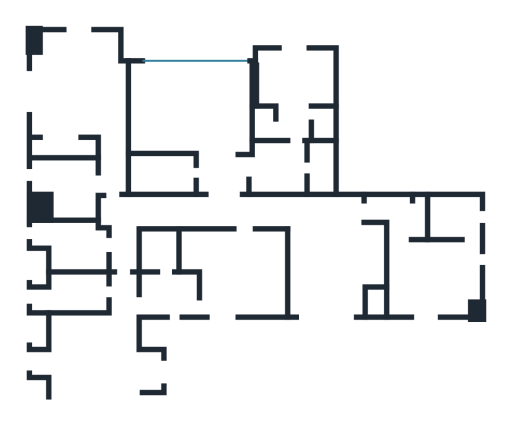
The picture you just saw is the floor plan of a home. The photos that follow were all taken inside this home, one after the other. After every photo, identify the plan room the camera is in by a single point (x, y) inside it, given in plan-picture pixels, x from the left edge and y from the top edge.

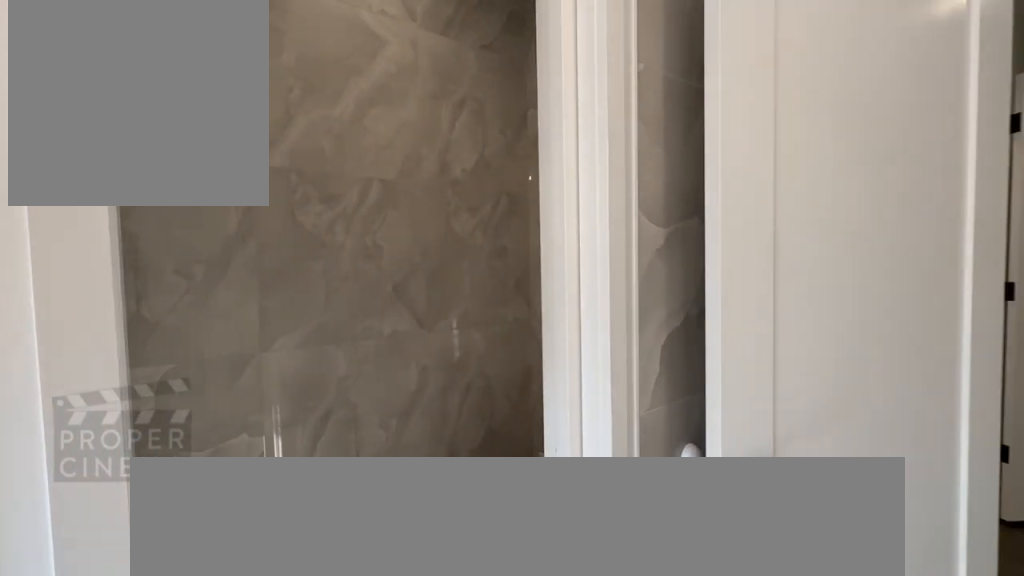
(294, 98)
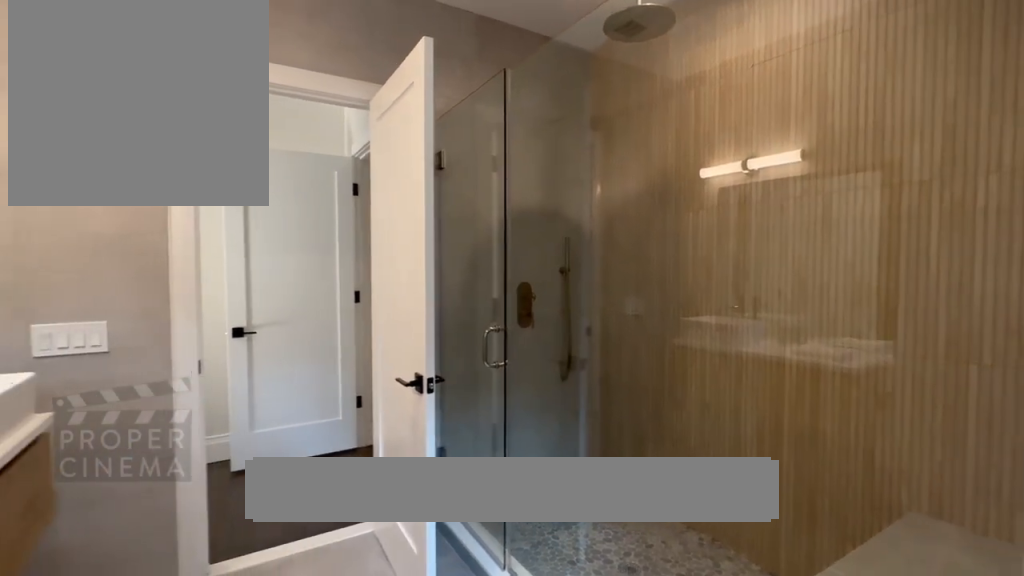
(65, 189)
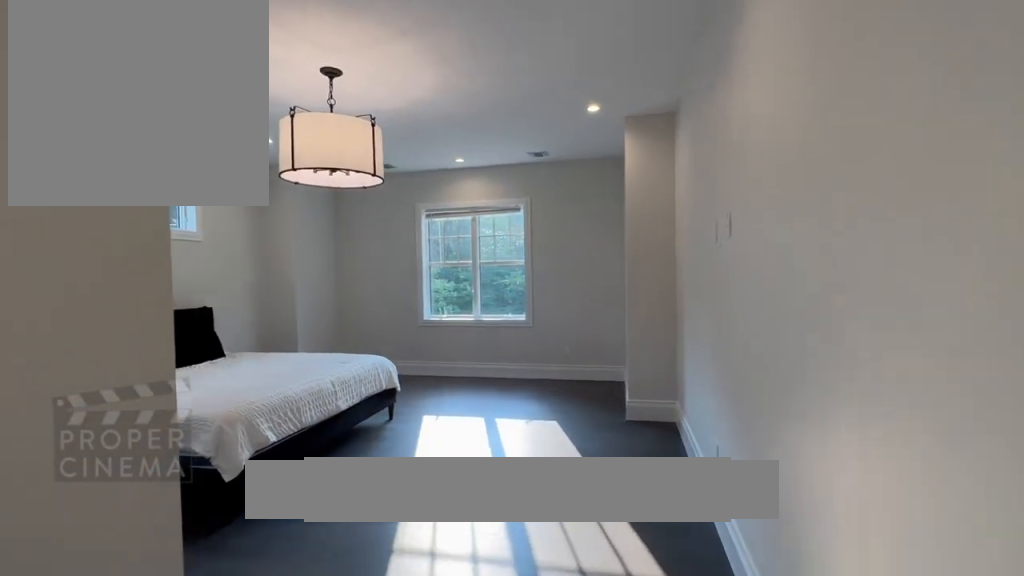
(77, 97)
